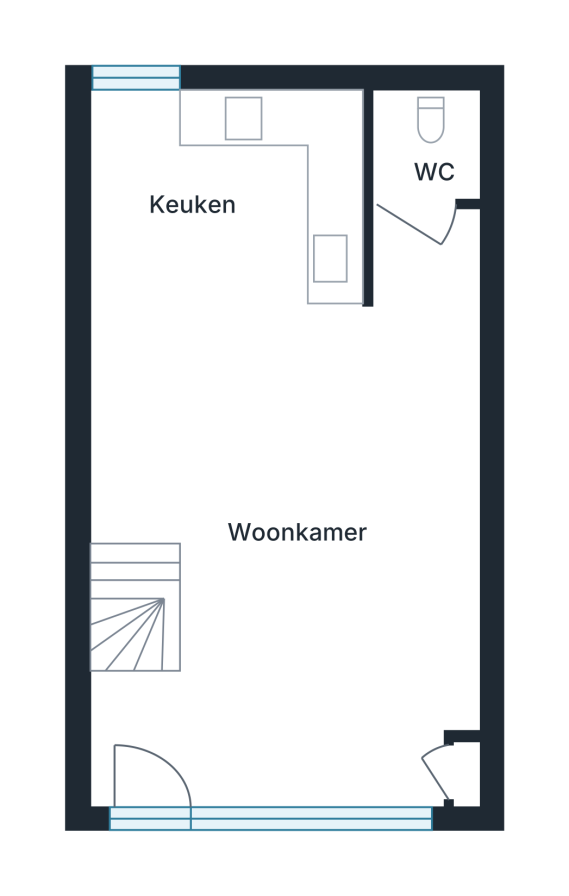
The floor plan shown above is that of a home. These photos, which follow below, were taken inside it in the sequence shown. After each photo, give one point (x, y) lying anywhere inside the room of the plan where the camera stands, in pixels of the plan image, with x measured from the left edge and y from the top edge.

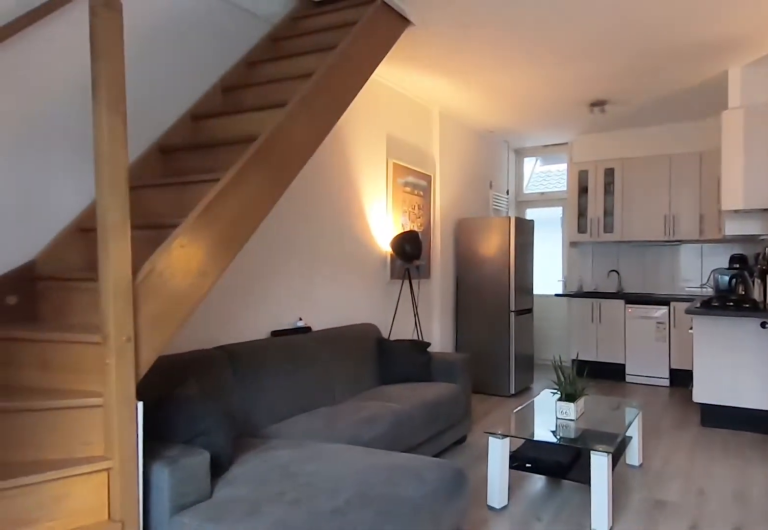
(218, 561)
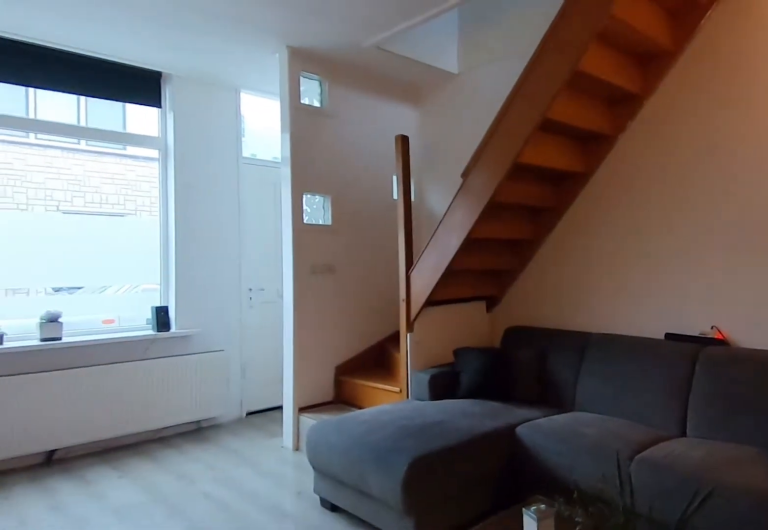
(218, 561)
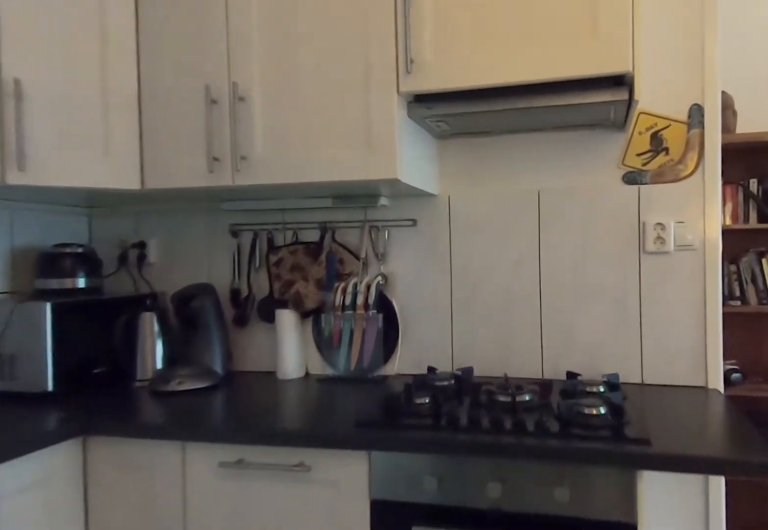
(222, 197)
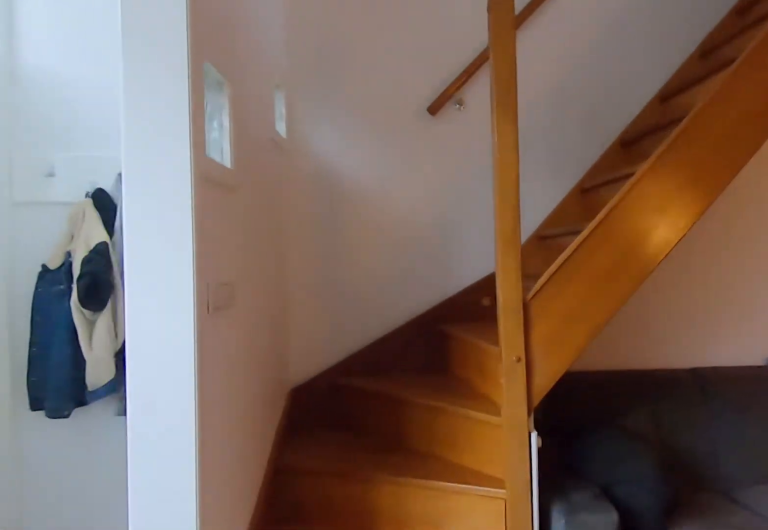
(217, 561)
